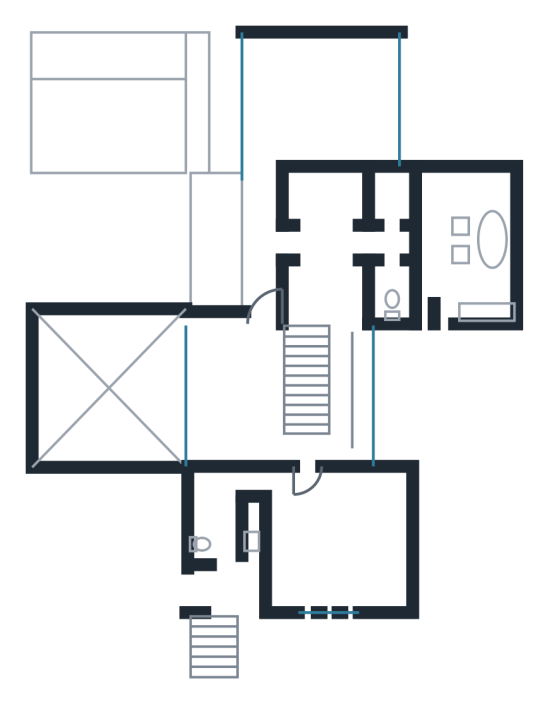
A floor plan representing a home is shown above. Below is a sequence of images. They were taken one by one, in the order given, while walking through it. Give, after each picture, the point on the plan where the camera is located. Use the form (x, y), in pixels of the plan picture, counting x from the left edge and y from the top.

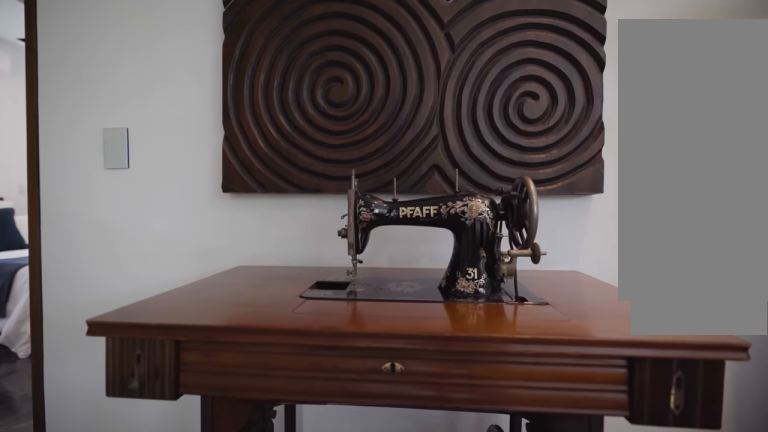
(243, 435)
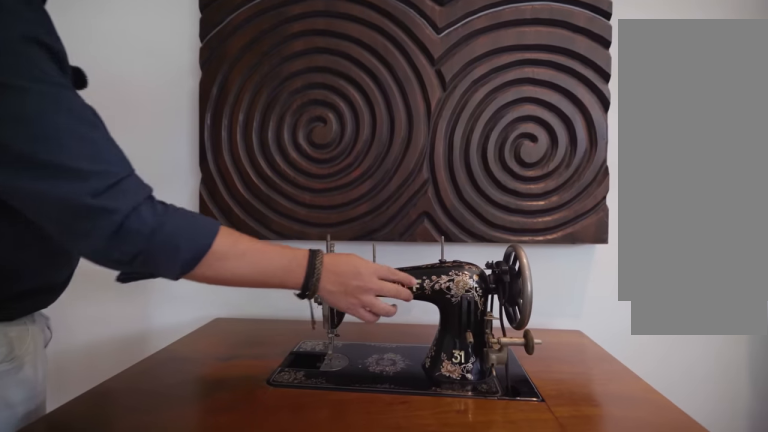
(244, 435)
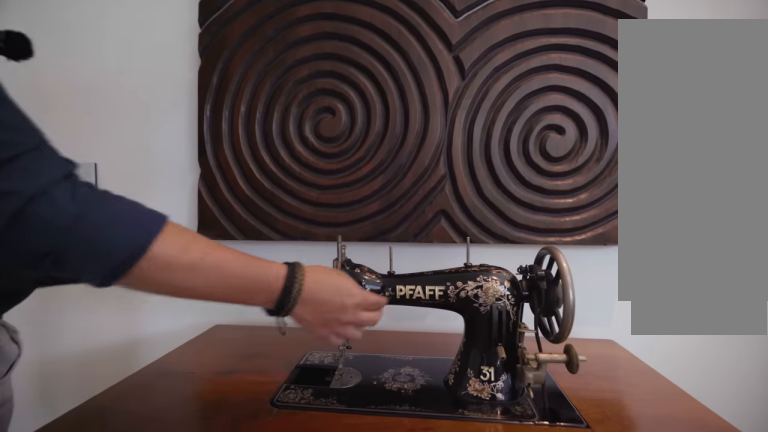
(244, 435)
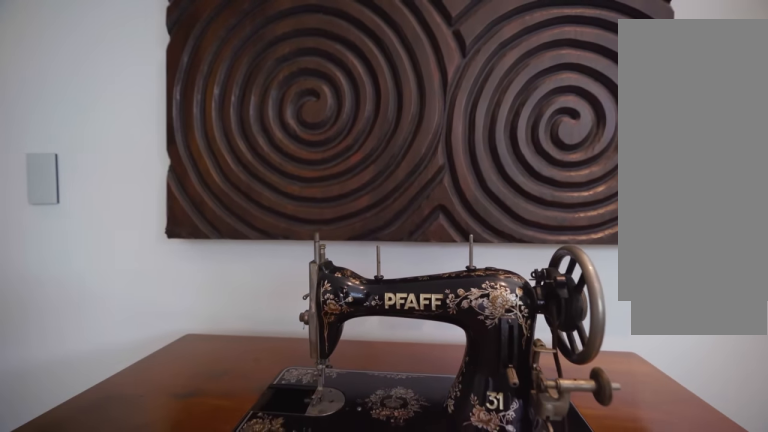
(244, 435)
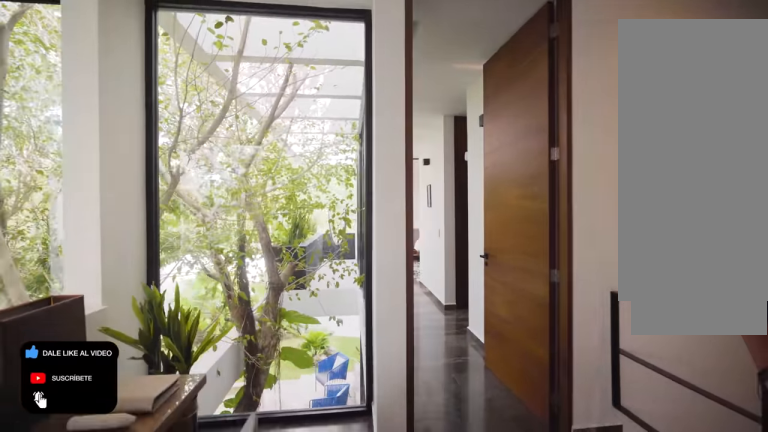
(226, 403)
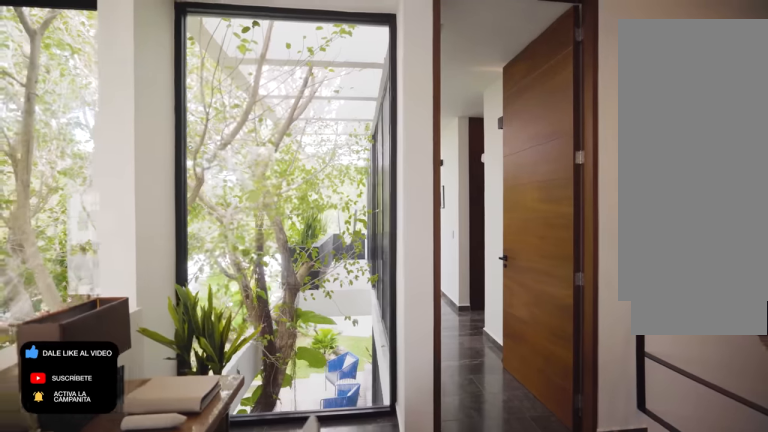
(230, 423)
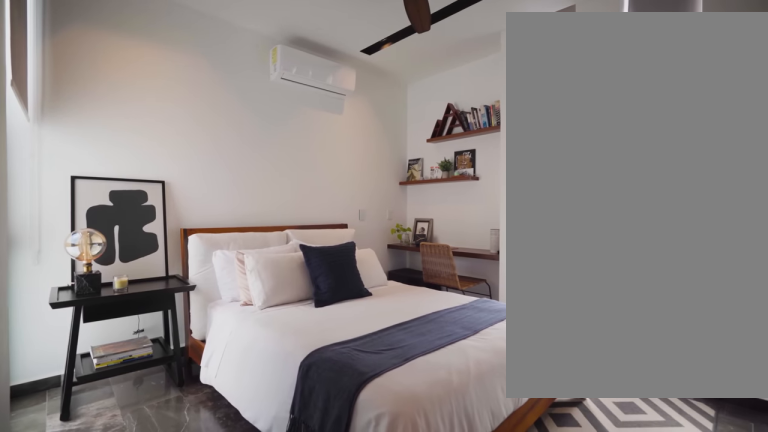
(306, 480)
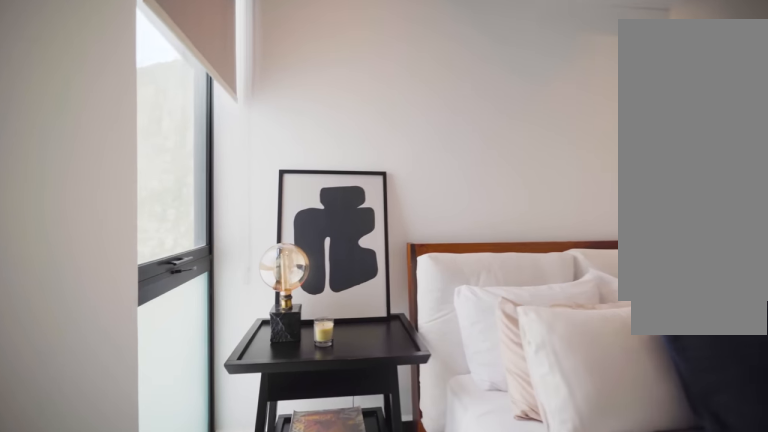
(321, 485)
